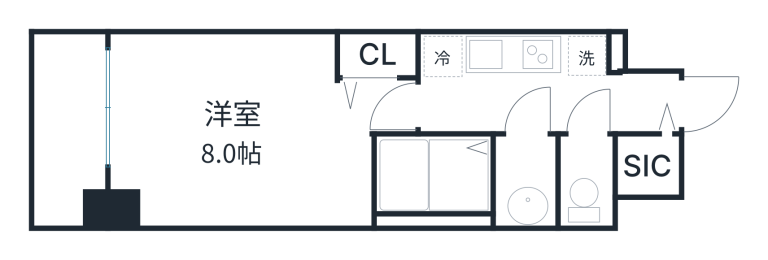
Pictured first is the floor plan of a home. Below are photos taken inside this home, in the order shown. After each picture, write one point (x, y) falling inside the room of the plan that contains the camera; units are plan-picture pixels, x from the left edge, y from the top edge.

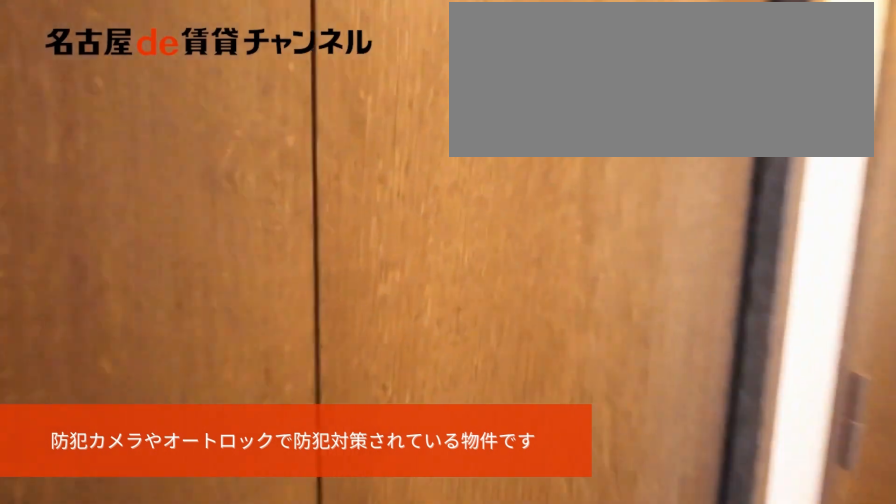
(646, 101)
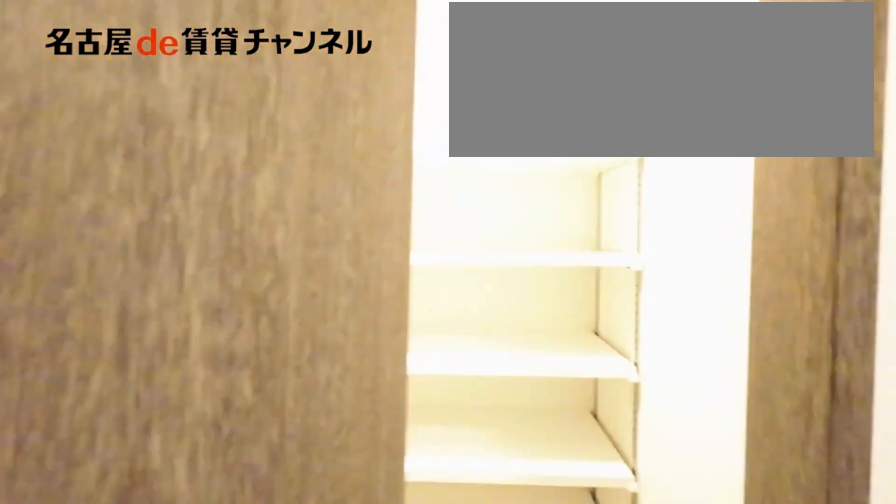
(646, 101)
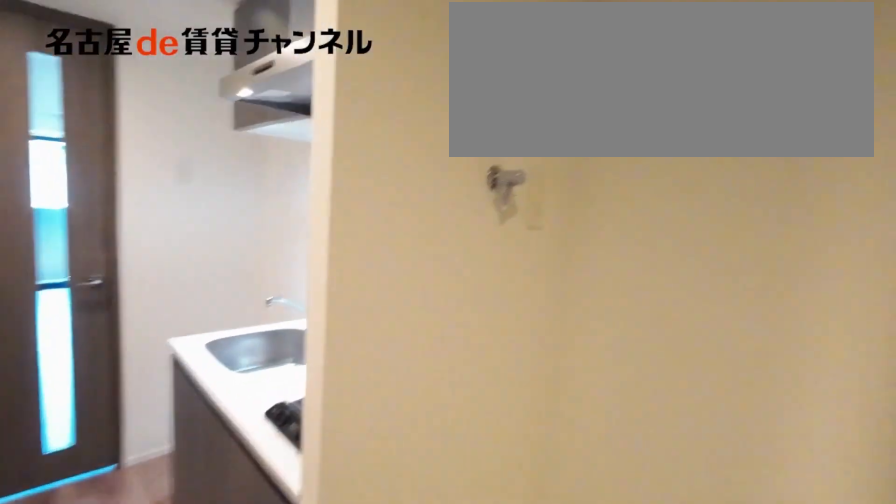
(521, 104)
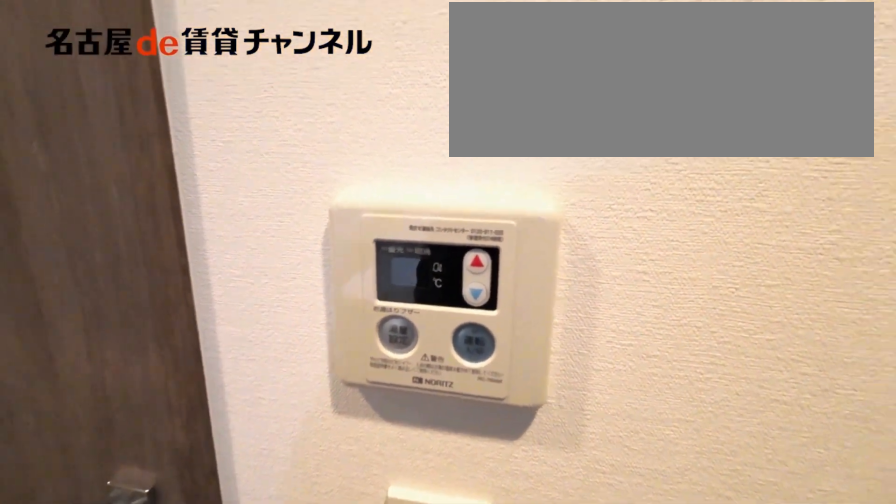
(516, 104)
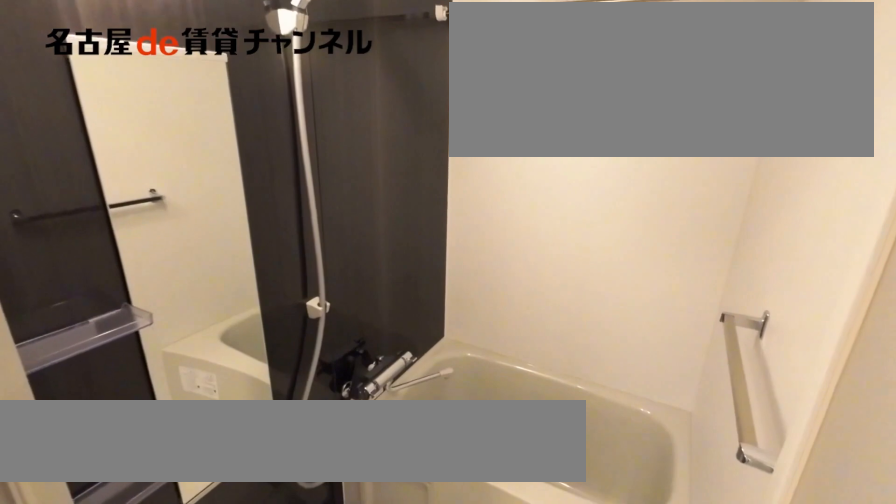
(435, 174)
